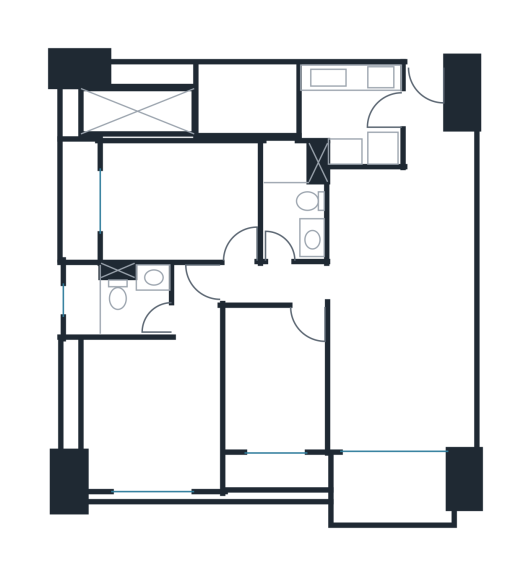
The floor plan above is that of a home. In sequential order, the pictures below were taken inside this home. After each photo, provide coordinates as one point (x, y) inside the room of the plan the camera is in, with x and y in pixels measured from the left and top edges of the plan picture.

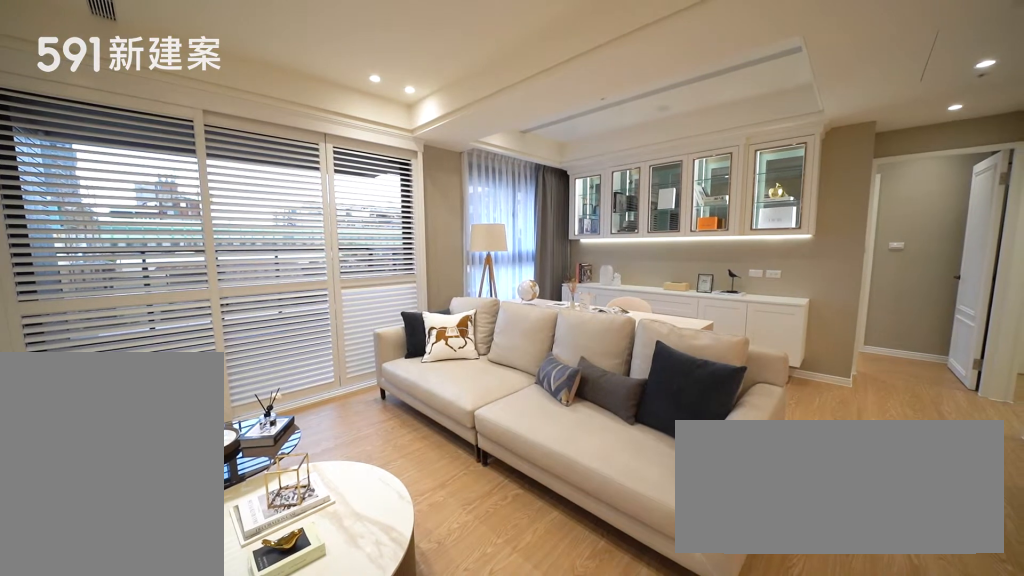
(398, 379)
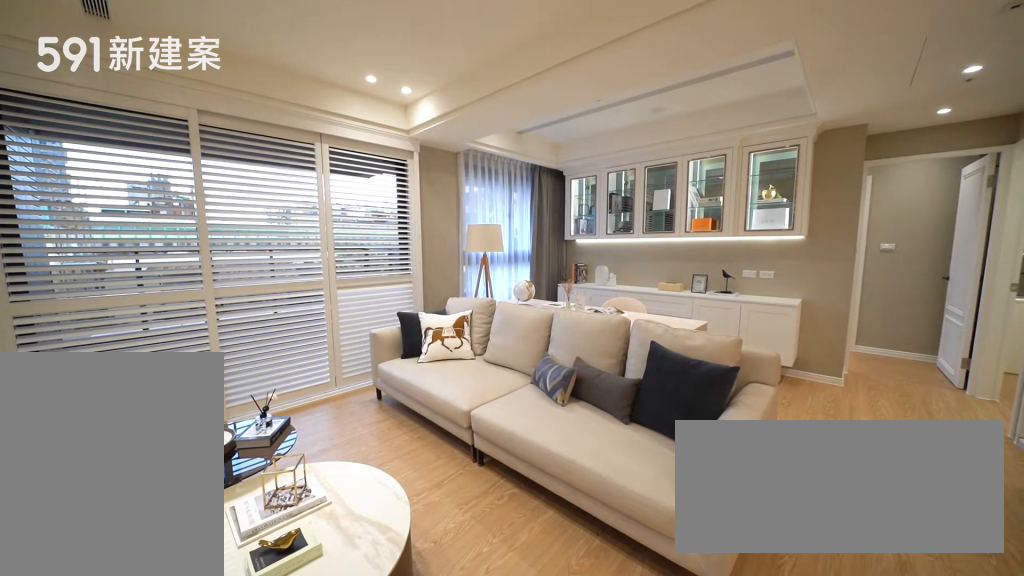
(398, 379)
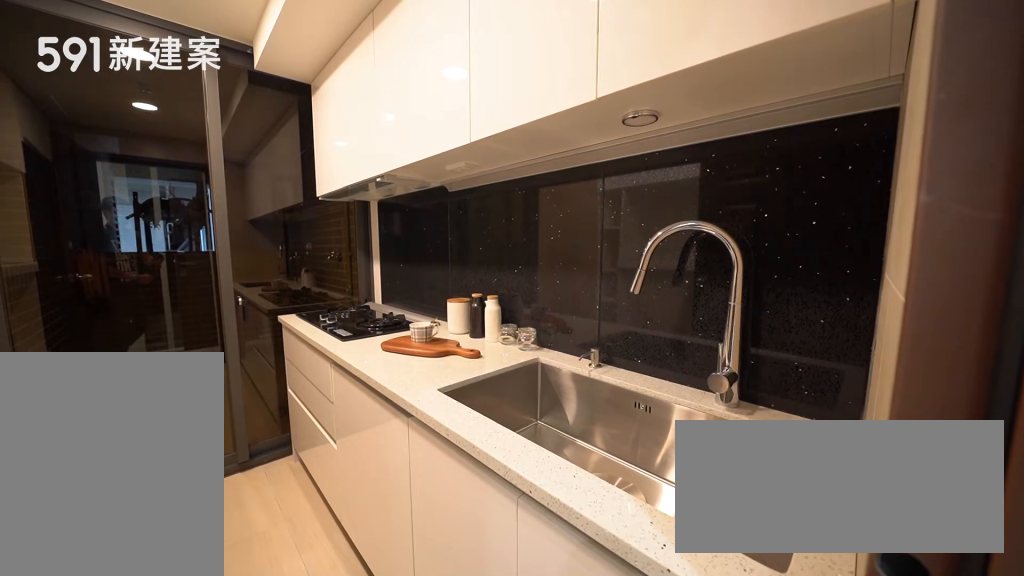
(351, 98)
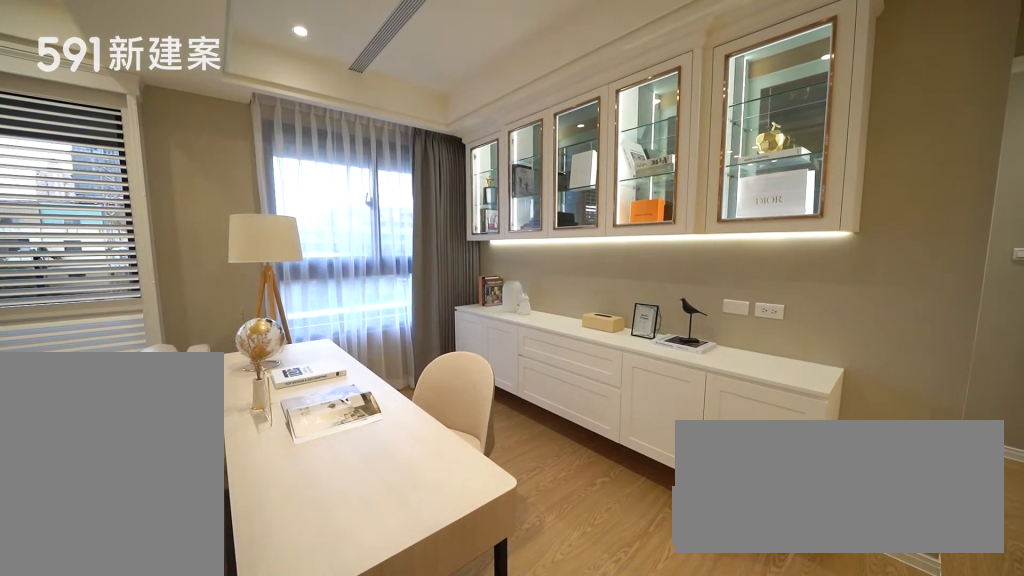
(276, 378)
